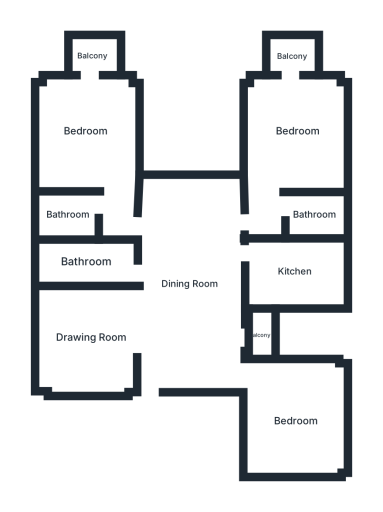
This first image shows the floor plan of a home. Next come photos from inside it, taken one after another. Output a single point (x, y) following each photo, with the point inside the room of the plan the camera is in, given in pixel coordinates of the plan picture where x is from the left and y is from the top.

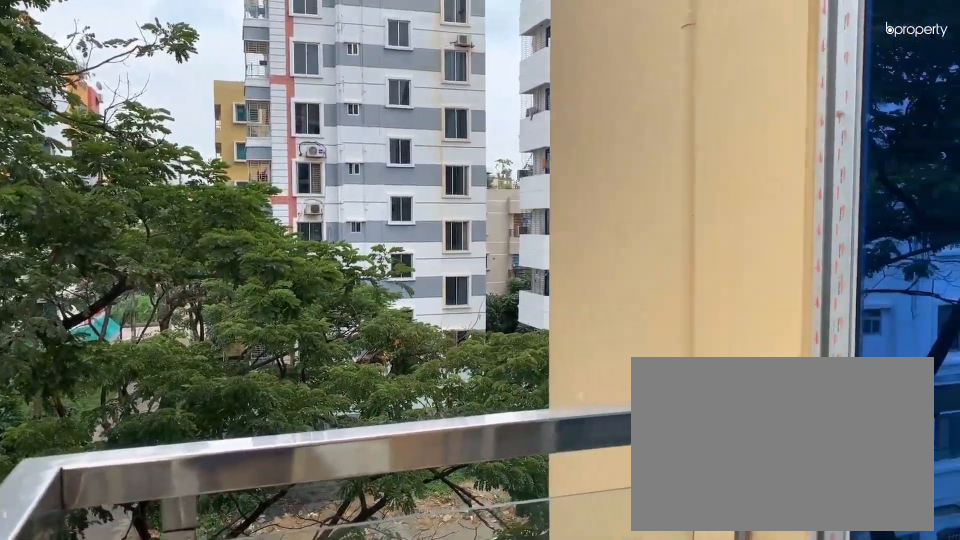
(292, 55)
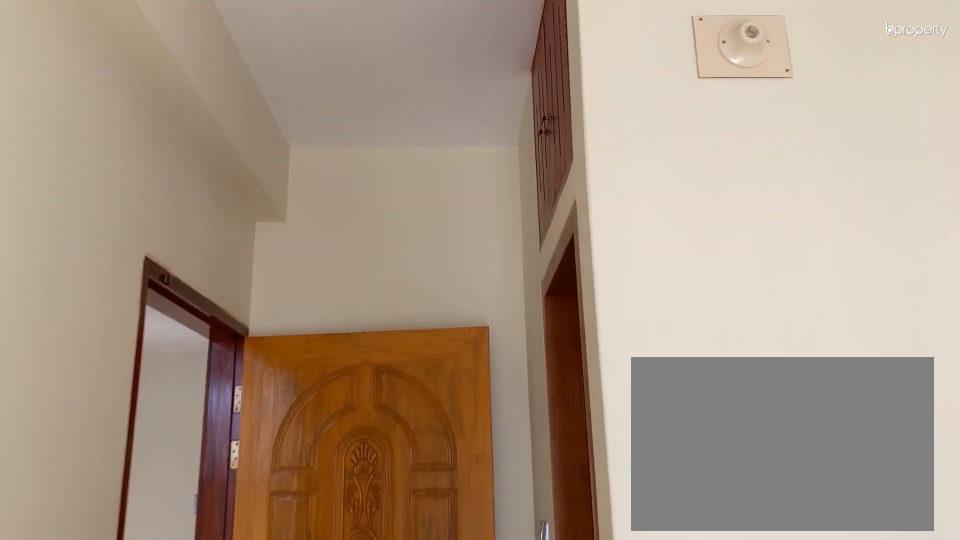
(86, 131)
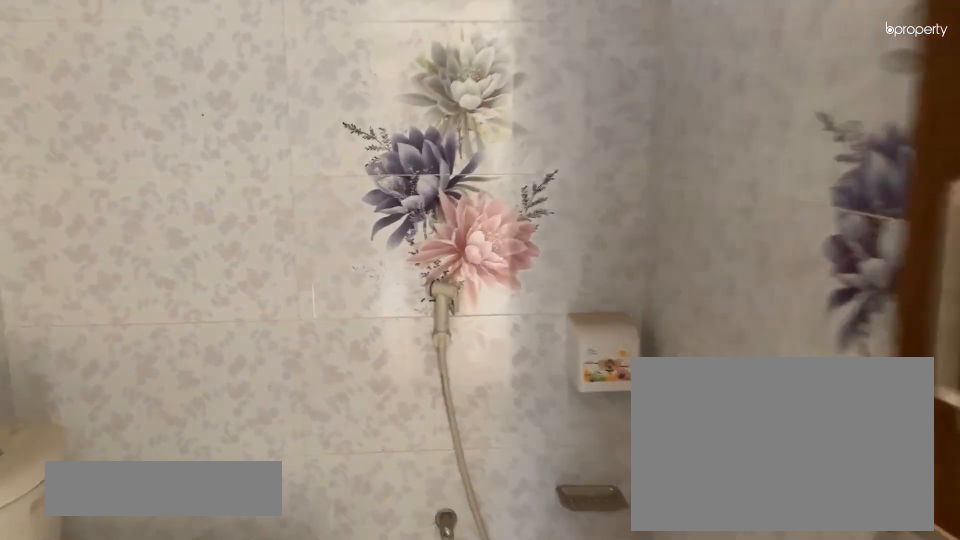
(68, 211)
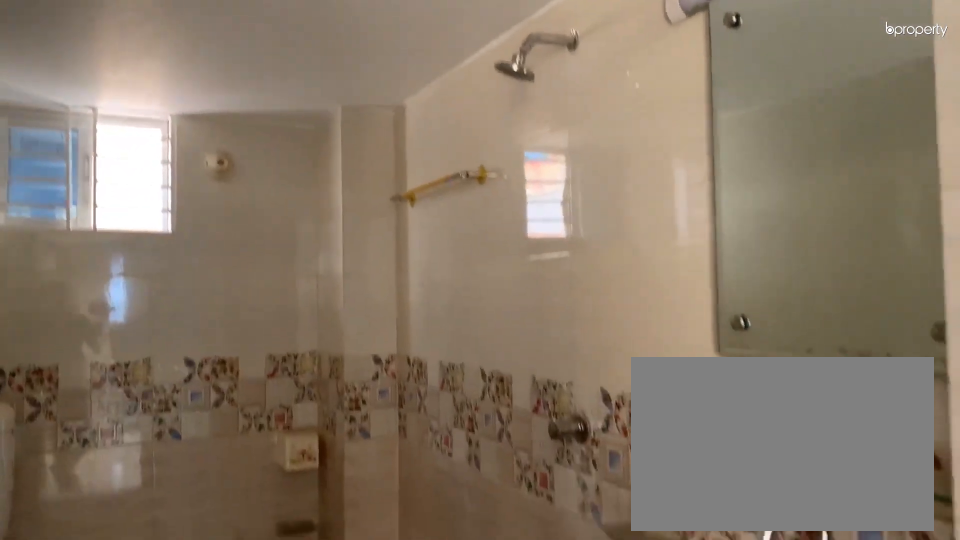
(87, 262)
